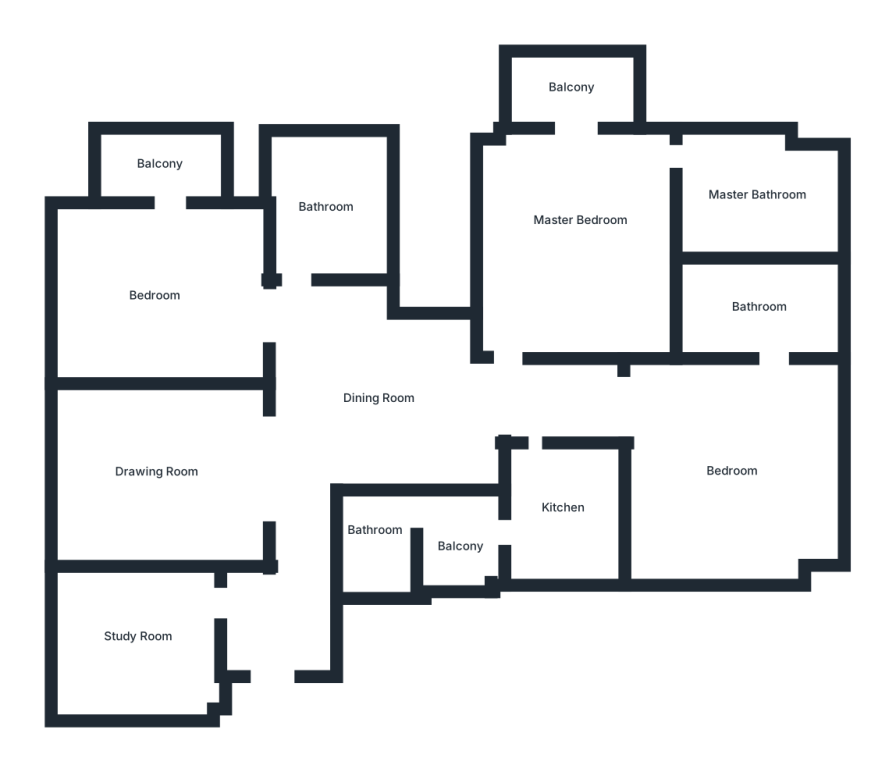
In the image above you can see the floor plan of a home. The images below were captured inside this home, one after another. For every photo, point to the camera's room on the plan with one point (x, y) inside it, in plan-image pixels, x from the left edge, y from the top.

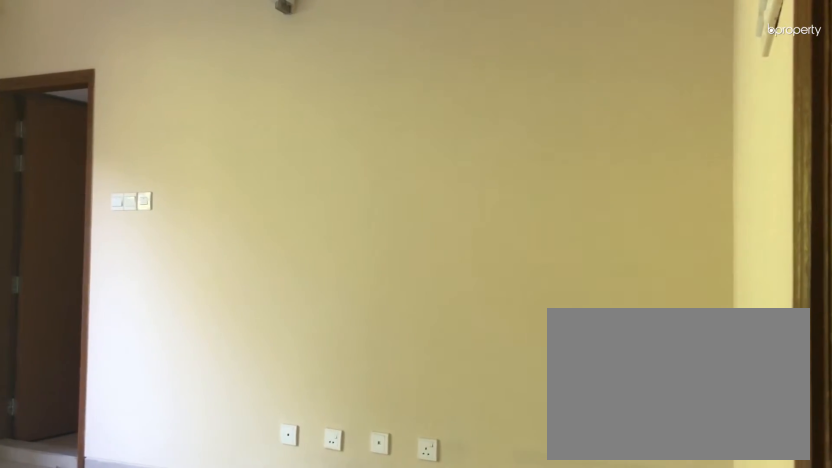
(583, 221)
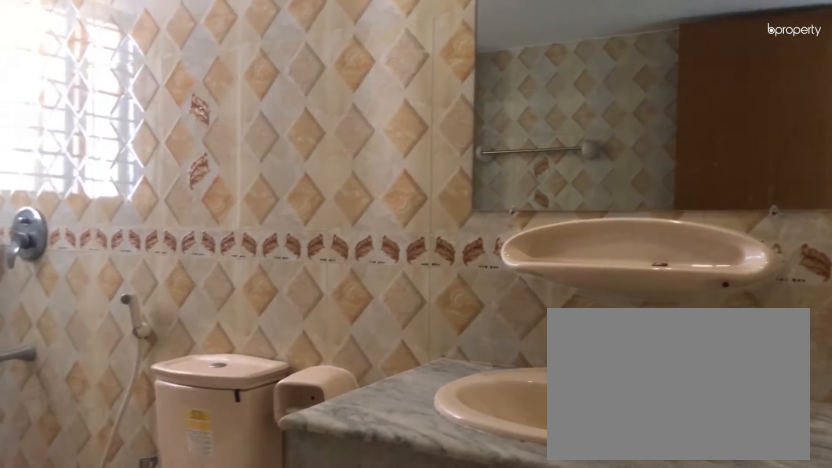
(756, 195)
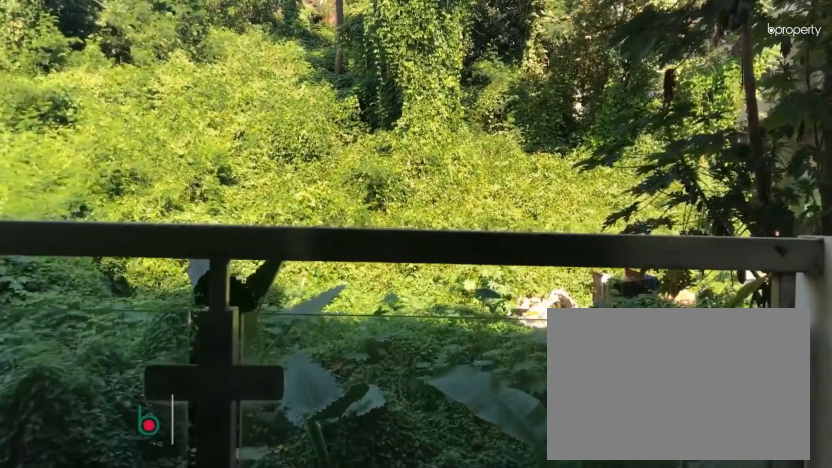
(573, 87)
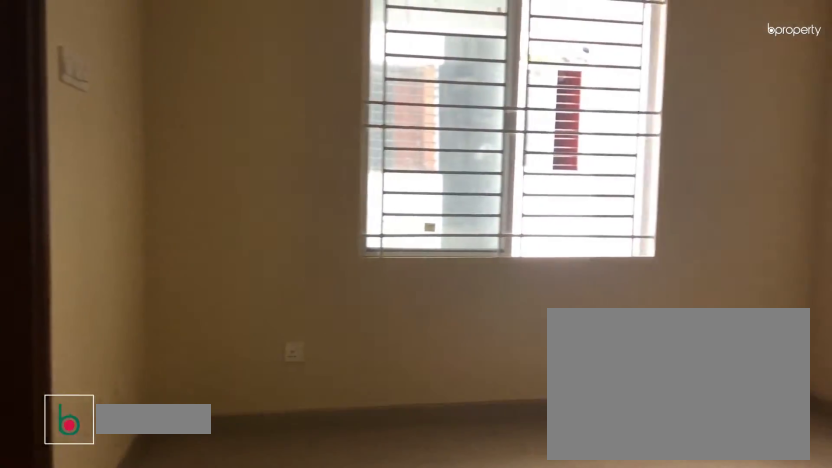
(731, 469)
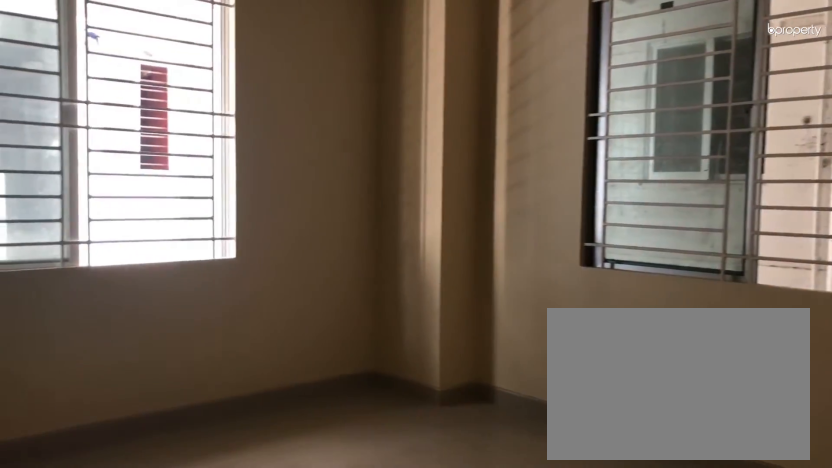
(731, 469)
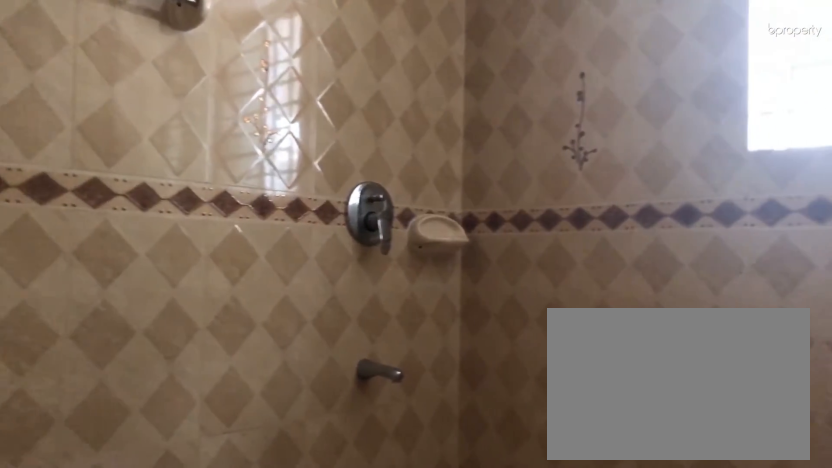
(759, 306)
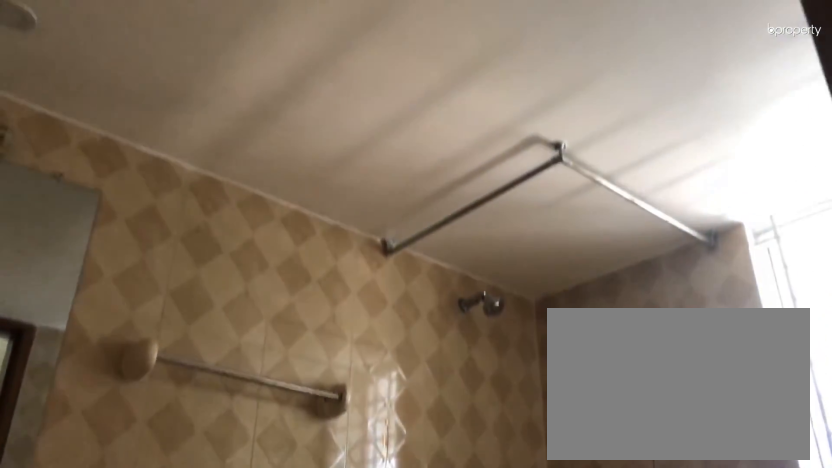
(759, 306)
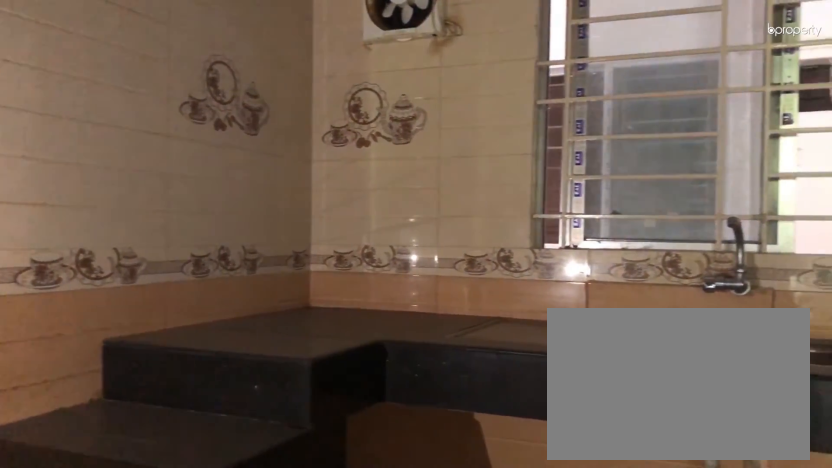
(565, 510)
